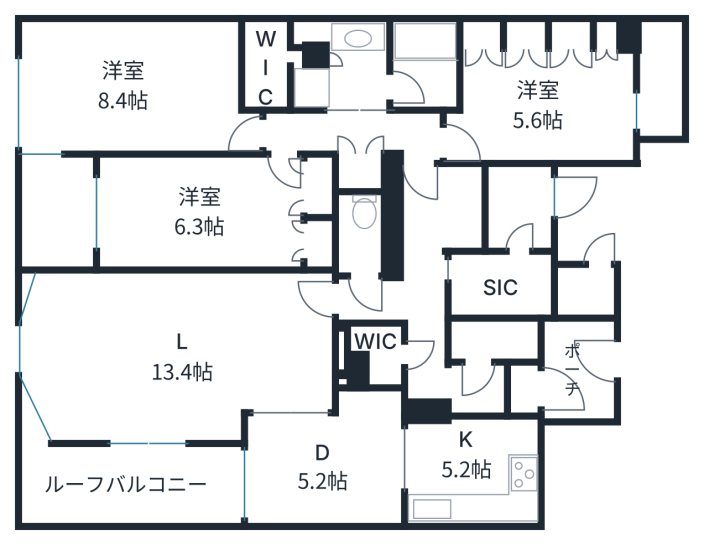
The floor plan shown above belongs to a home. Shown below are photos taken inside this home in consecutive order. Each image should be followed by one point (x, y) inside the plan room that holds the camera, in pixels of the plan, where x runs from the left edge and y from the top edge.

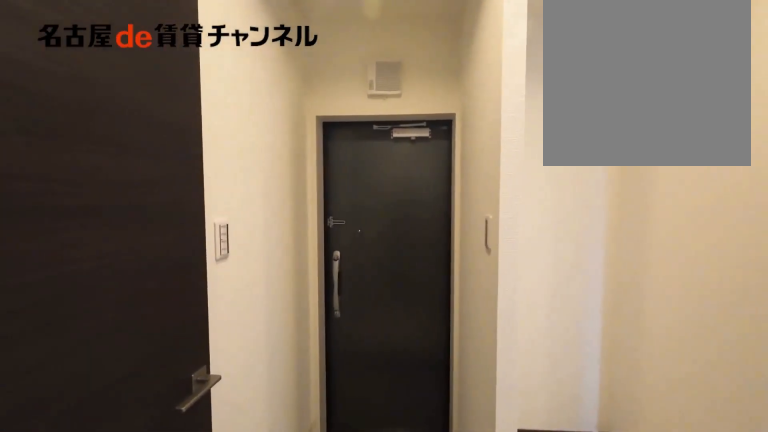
(448, 372)
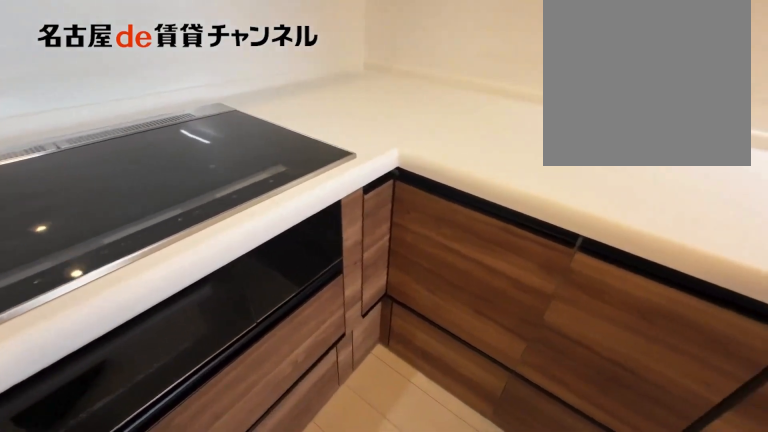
(473, 470)
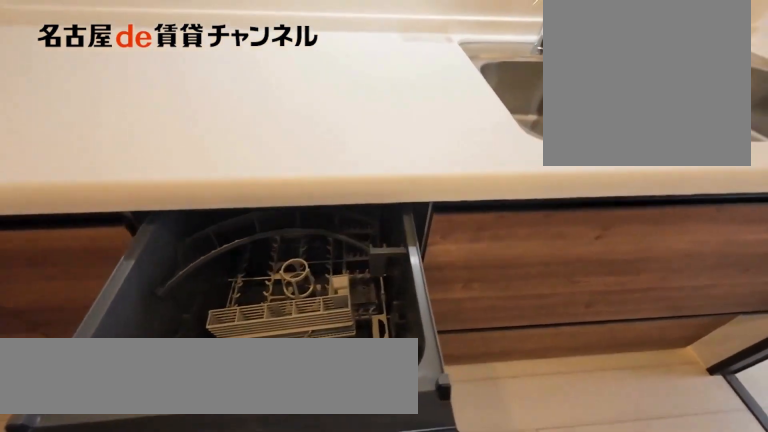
(473, 470)
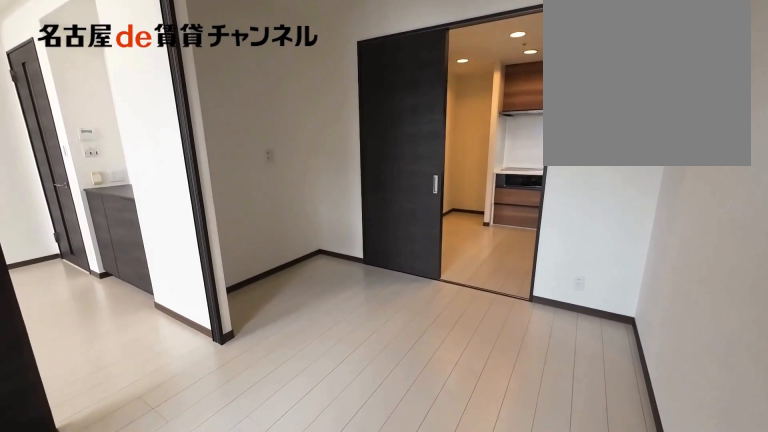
(327, 463)
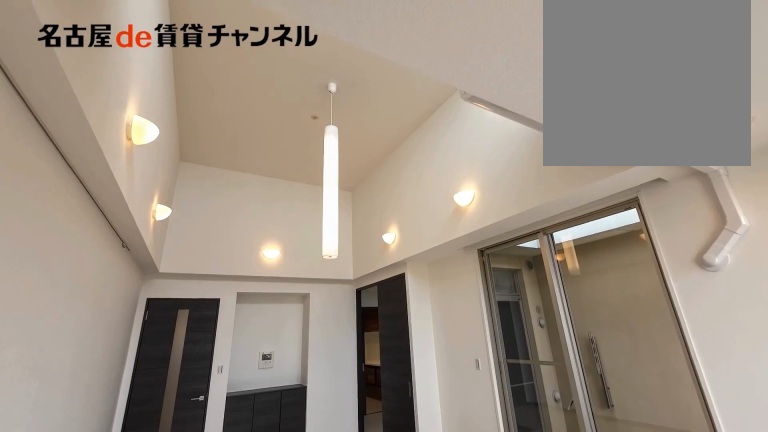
(176, 352)
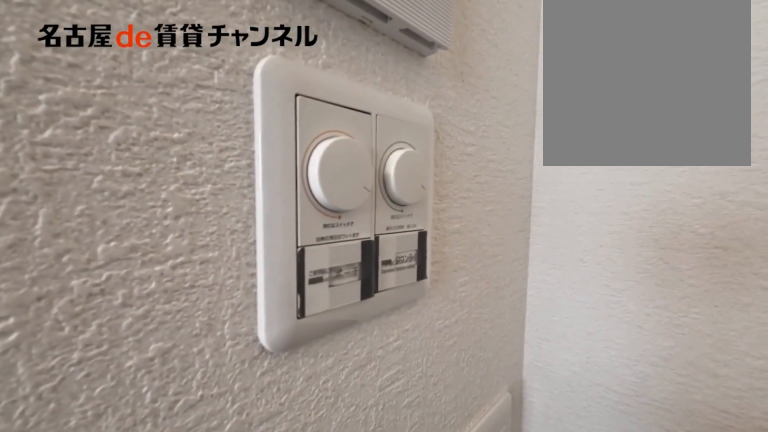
(176, 352)
